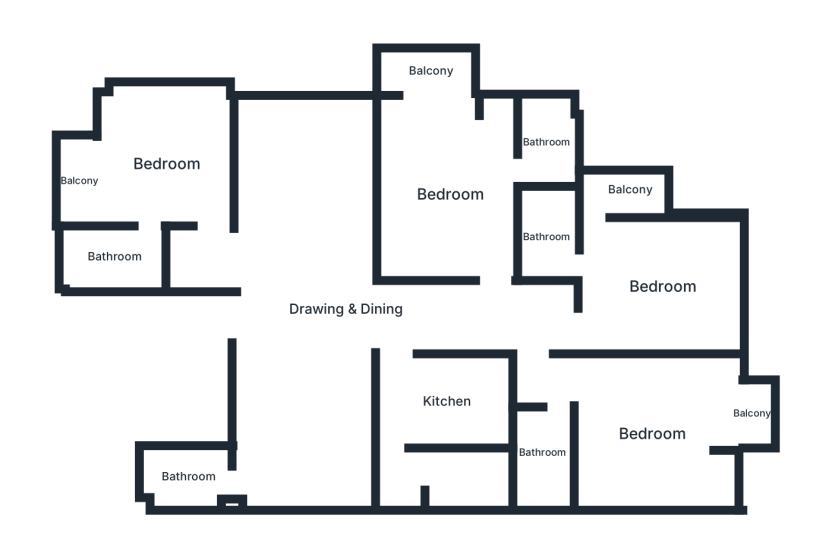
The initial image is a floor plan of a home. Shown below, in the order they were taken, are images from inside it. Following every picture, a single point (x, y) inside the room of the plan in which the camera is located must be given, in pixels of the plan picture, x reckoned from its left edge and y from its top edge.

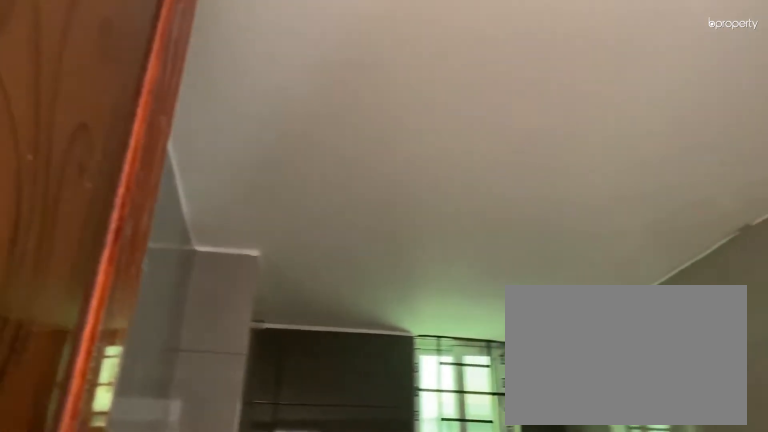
(542, 451)
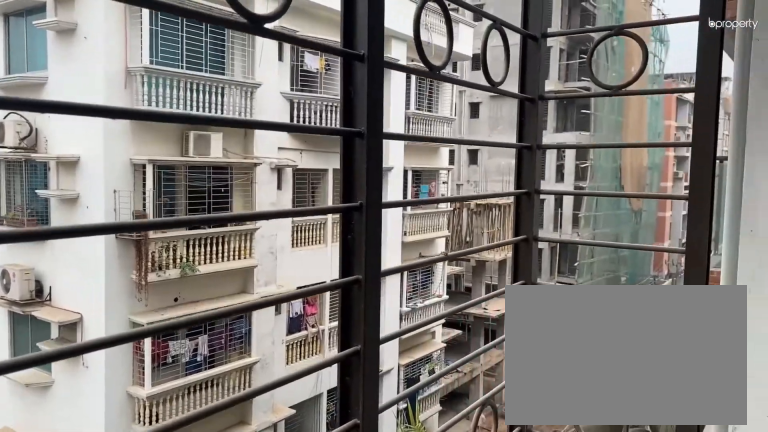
(752, 414)
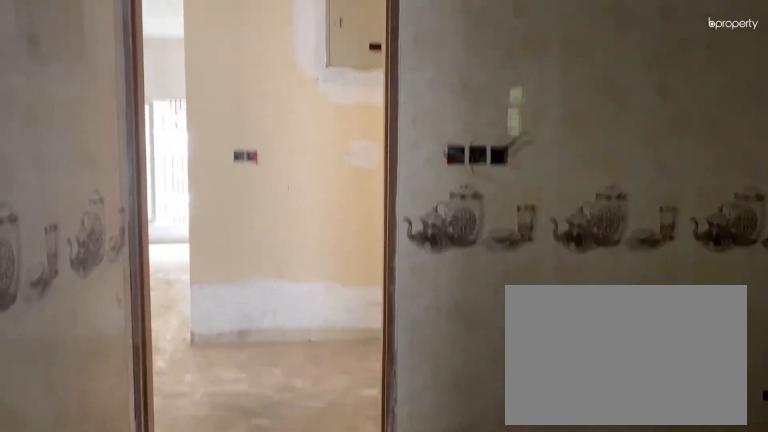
(448, 401)
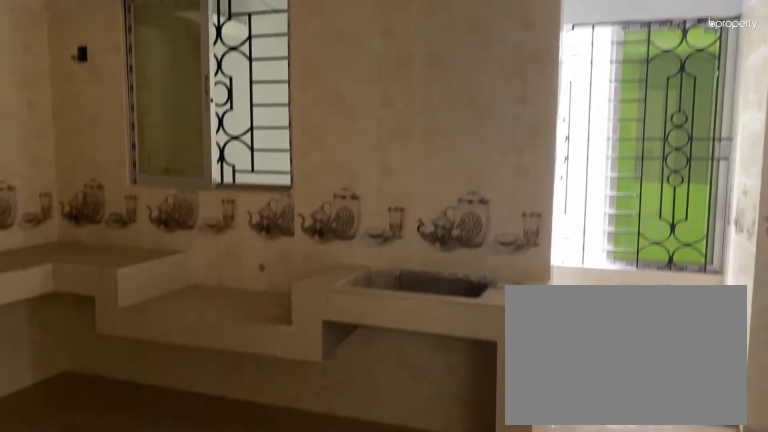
(448, 401)
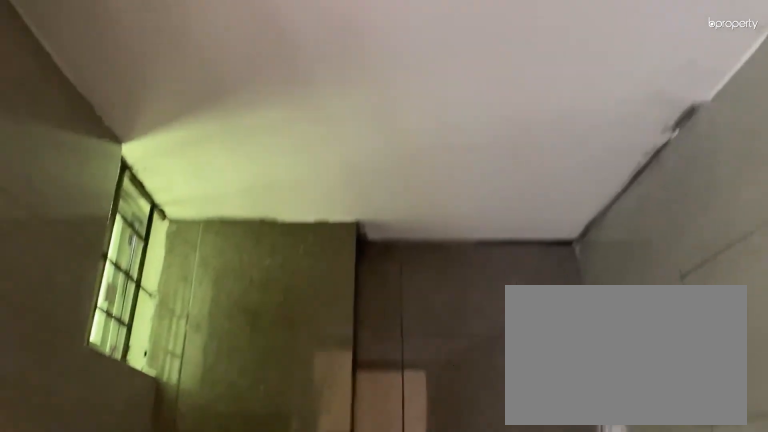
(189, 476)
